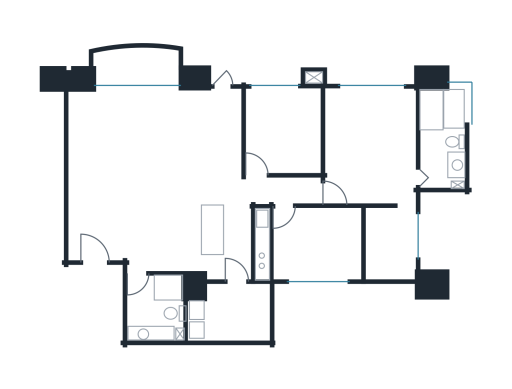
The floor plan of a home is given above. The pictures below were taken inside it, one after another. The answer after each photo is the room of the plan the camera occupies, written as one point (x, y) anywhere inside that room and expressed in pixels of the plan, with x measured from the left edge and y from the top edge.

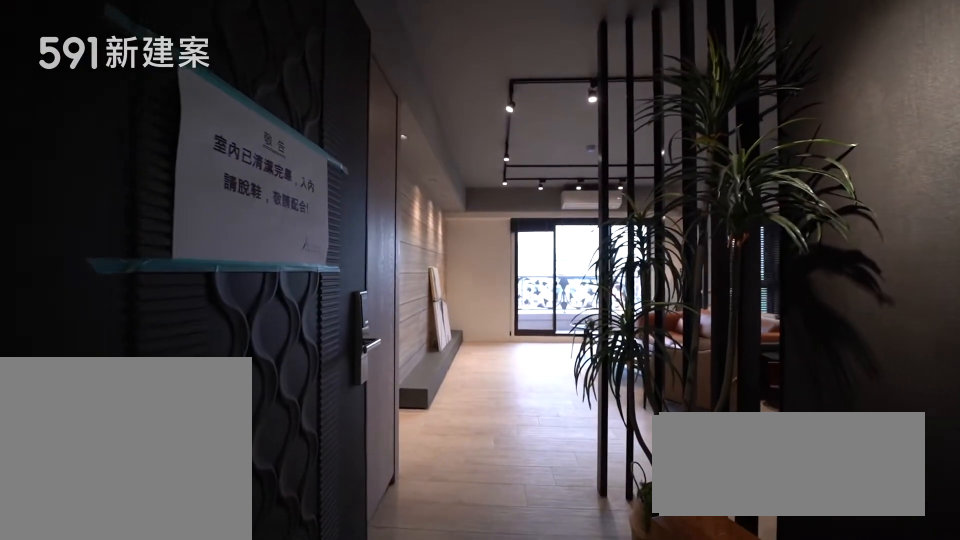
(98, 237)
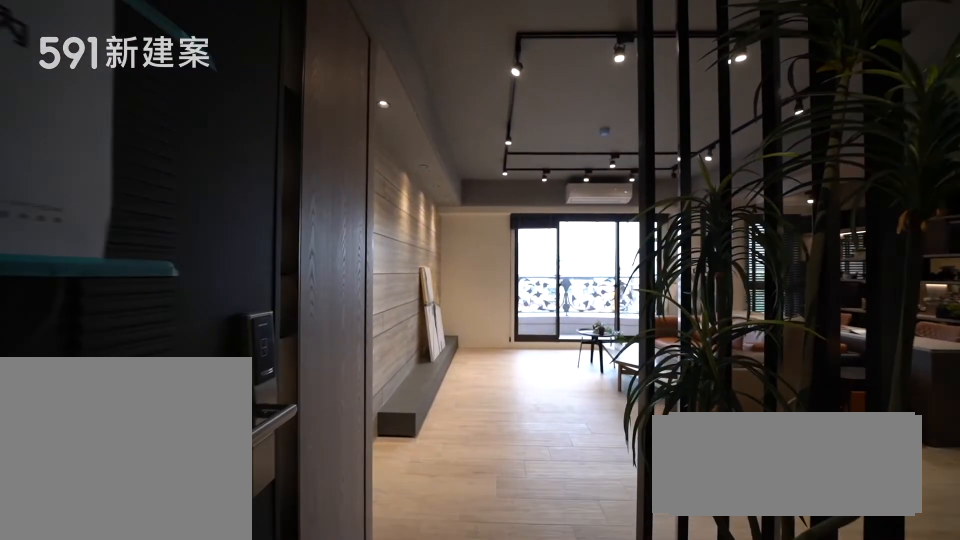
(98, 237)
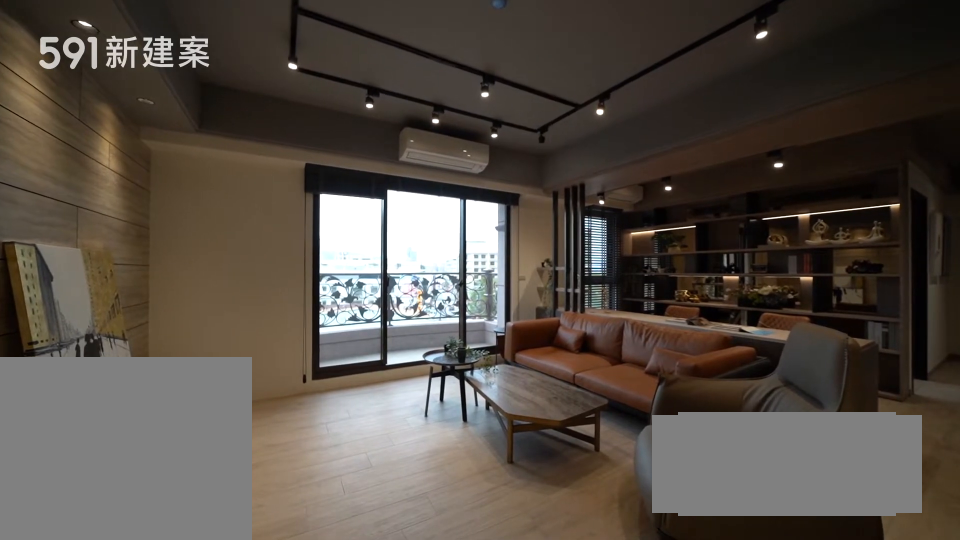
(125, 137)
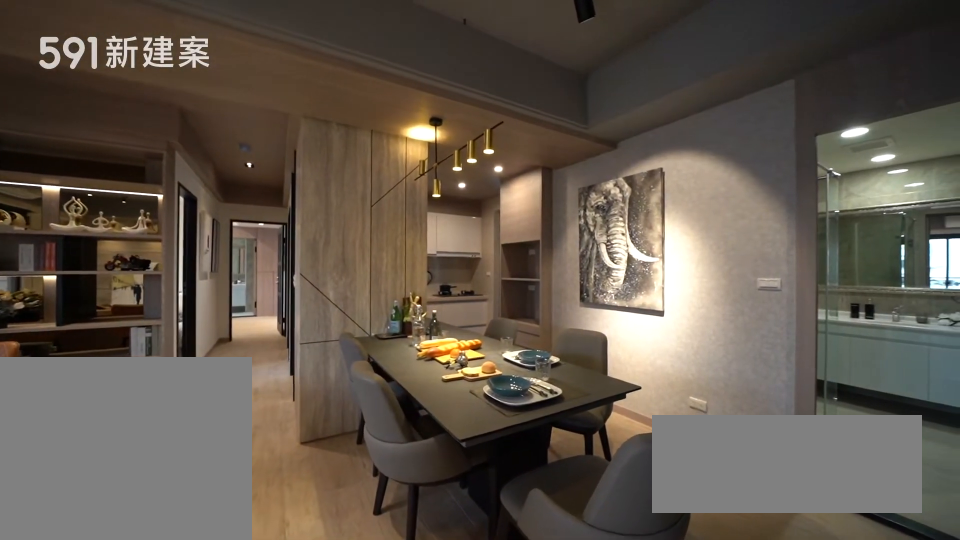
(167, 239)
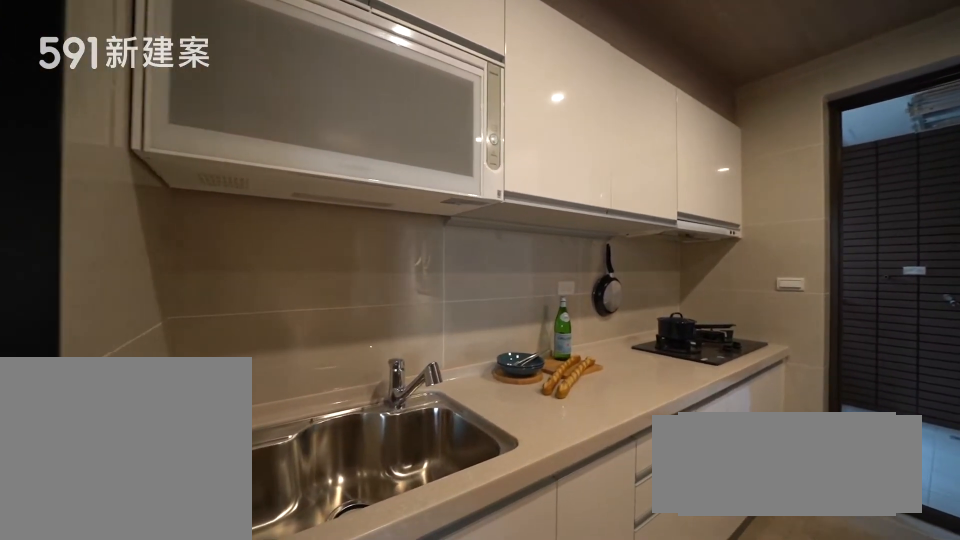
(236, 245)
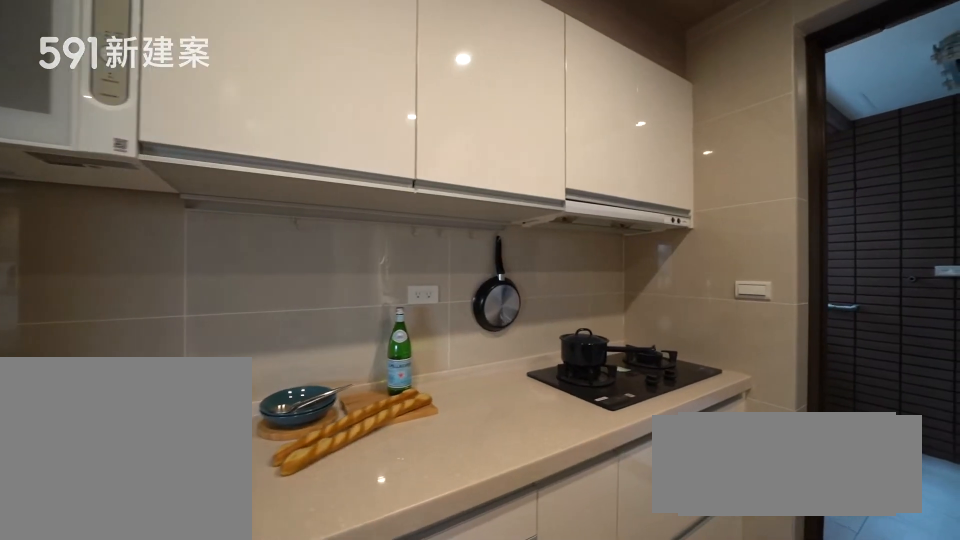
(236, 245)
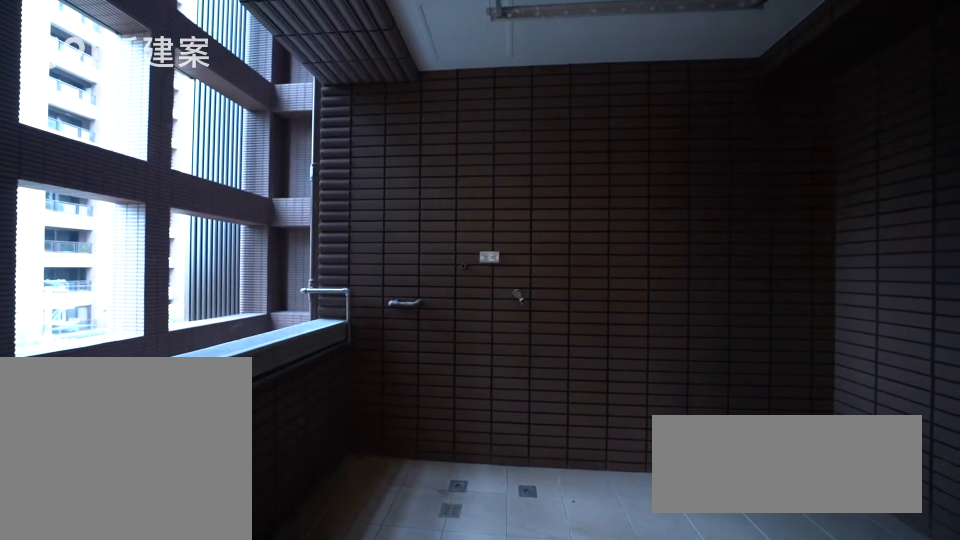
(238, 314)
